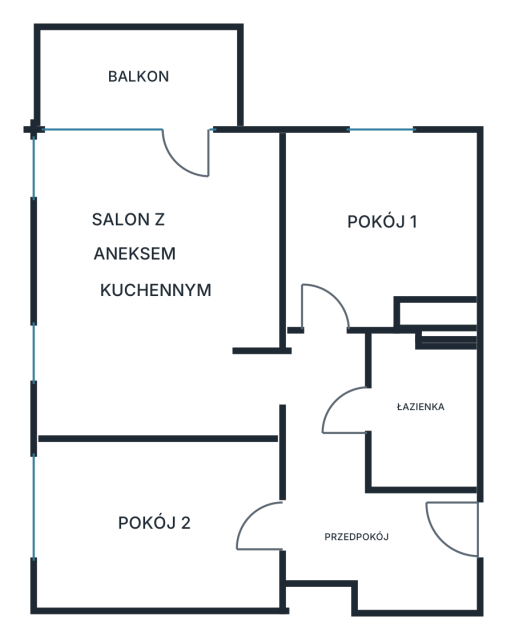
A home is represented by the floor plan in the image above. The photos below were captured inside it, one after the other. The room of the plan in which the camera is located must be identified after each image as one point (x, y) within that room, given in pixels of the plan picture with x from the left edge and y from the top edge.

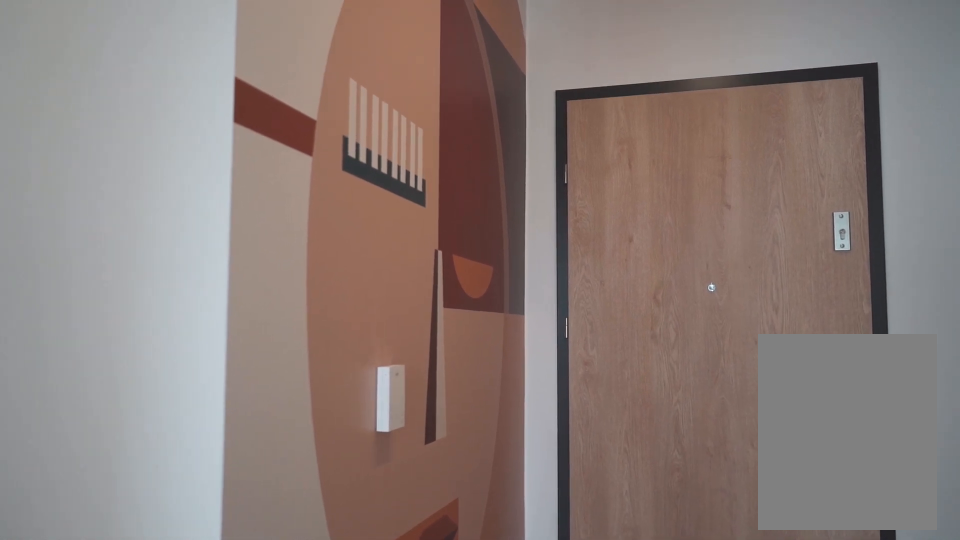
(357, 496)
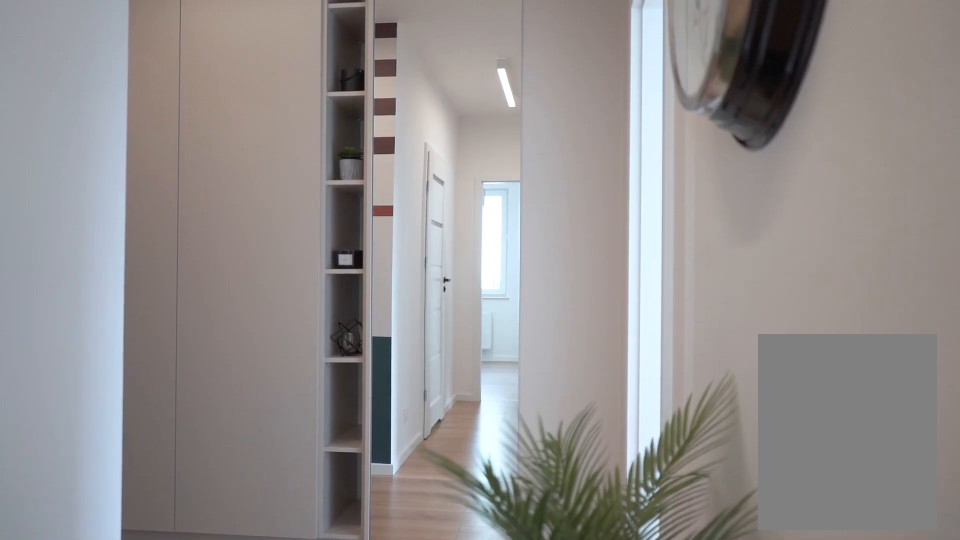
(358, 496)
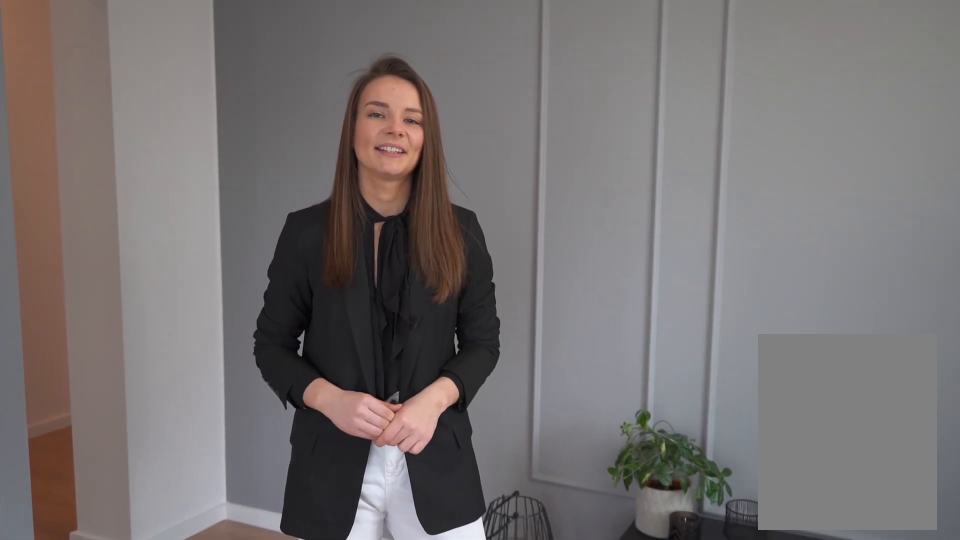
(157, 285)
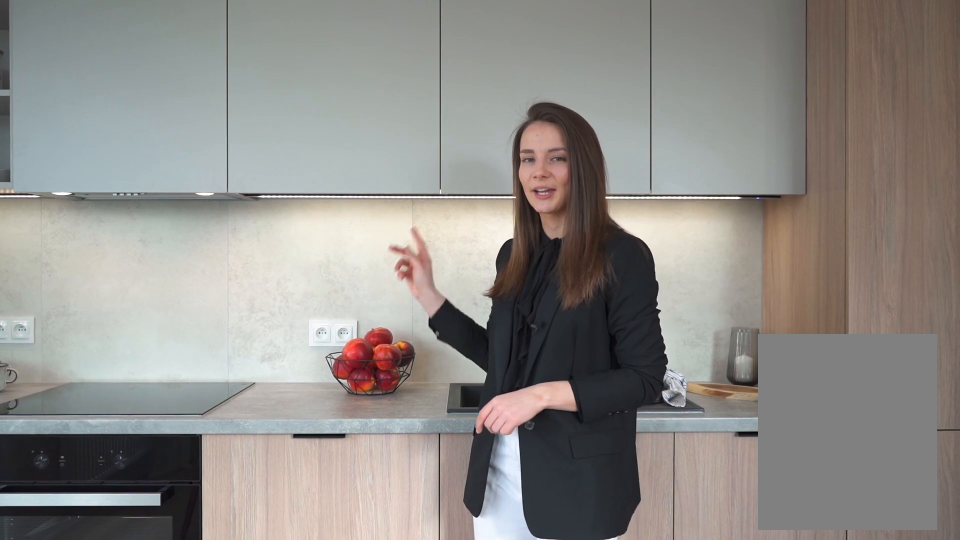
(161, 285)
